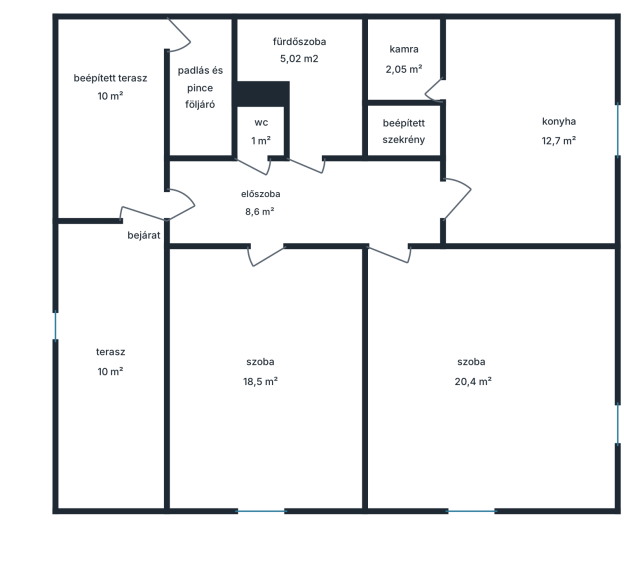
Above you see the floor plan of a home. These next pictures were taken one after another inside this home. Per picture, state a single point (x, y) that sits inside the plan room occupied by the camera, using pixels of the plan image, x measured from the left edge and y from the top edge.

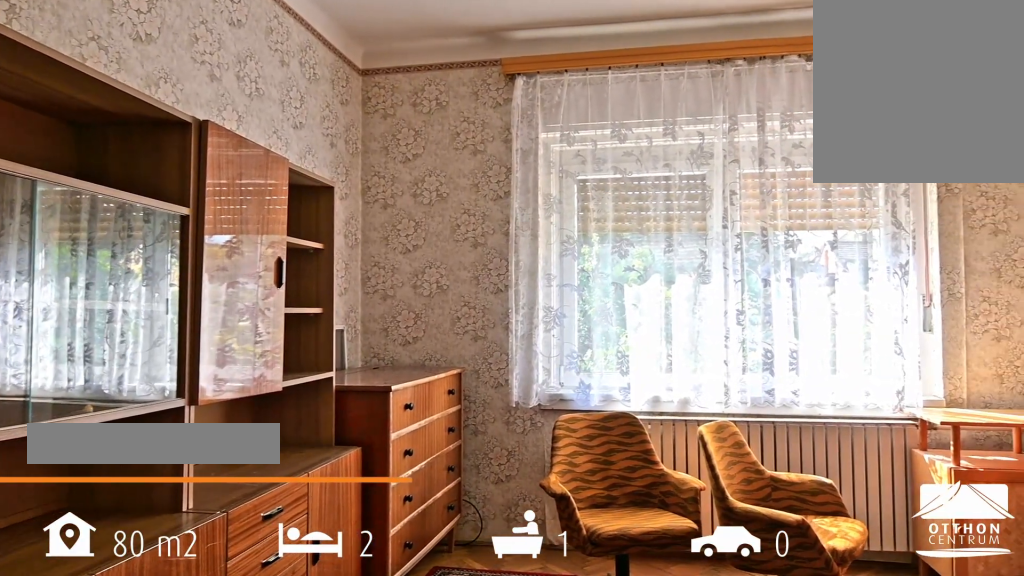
(268, 346)
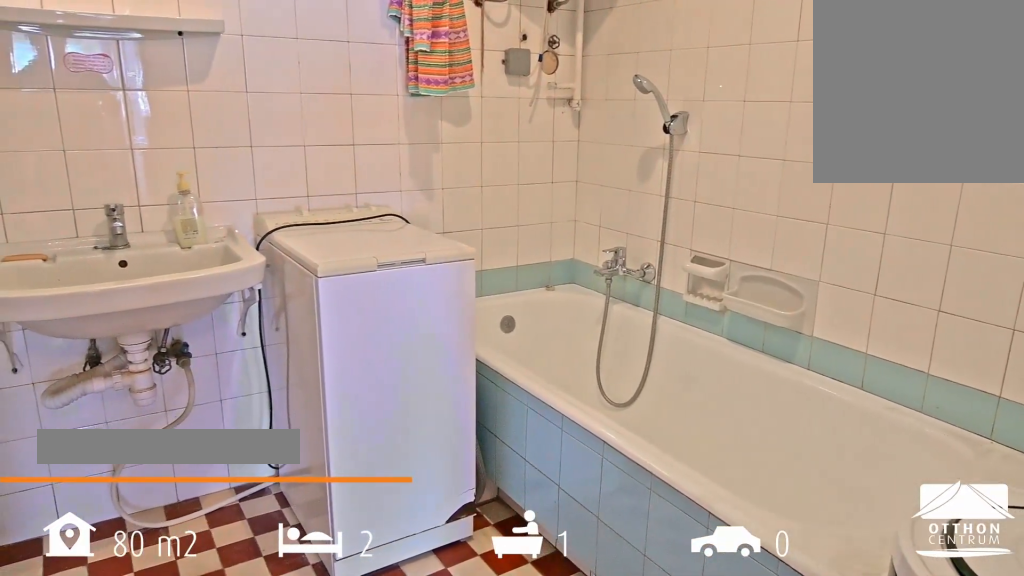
(326, 95)
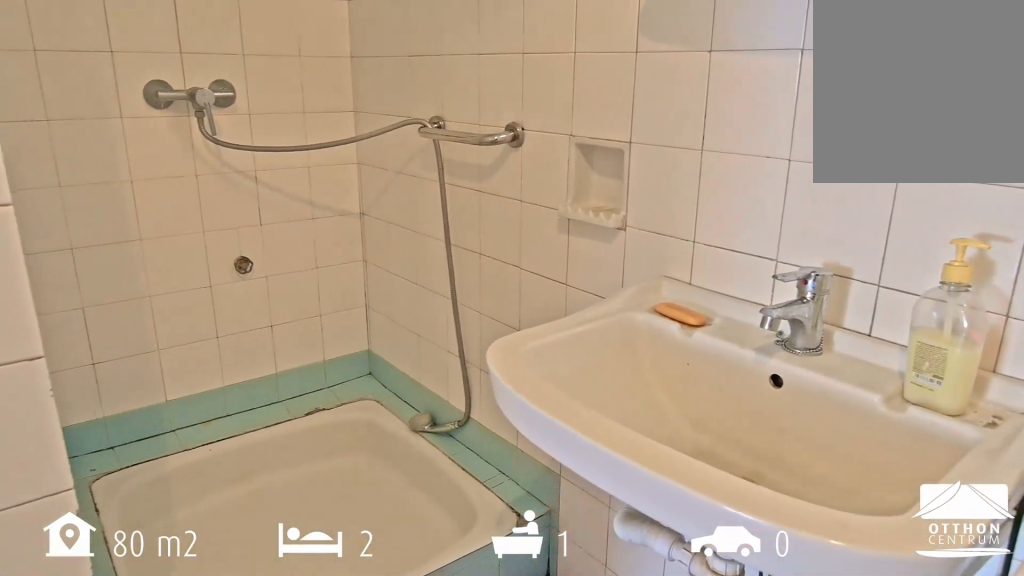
(326, 95)
